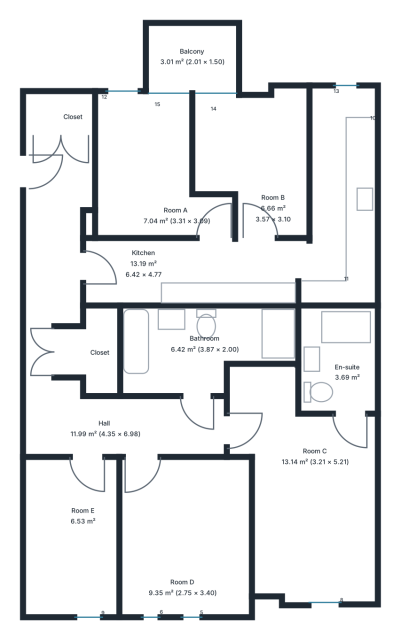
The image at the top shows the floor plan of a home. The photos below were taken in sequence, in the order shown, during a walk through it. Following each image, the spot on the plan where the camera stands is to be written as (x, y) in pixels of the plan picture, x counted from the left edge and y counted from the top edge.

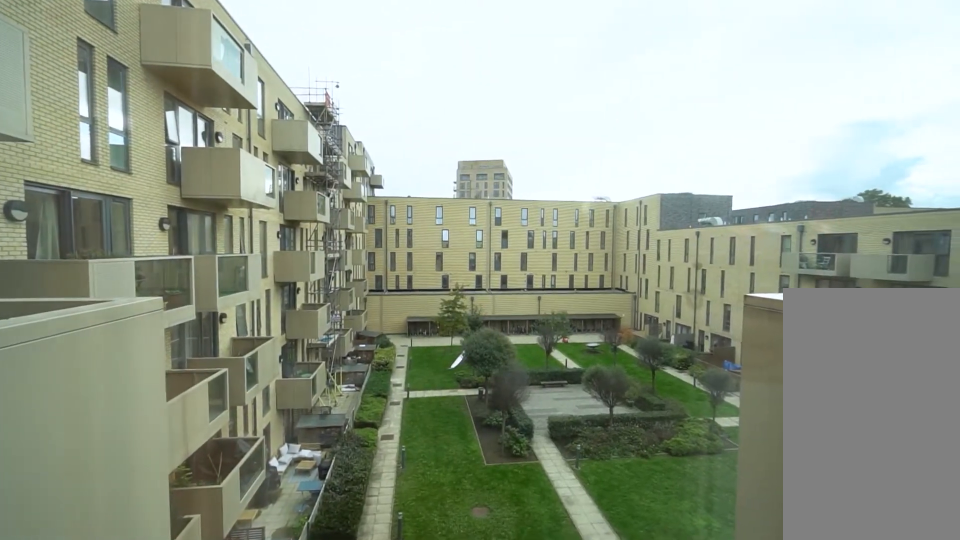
(332, 104)
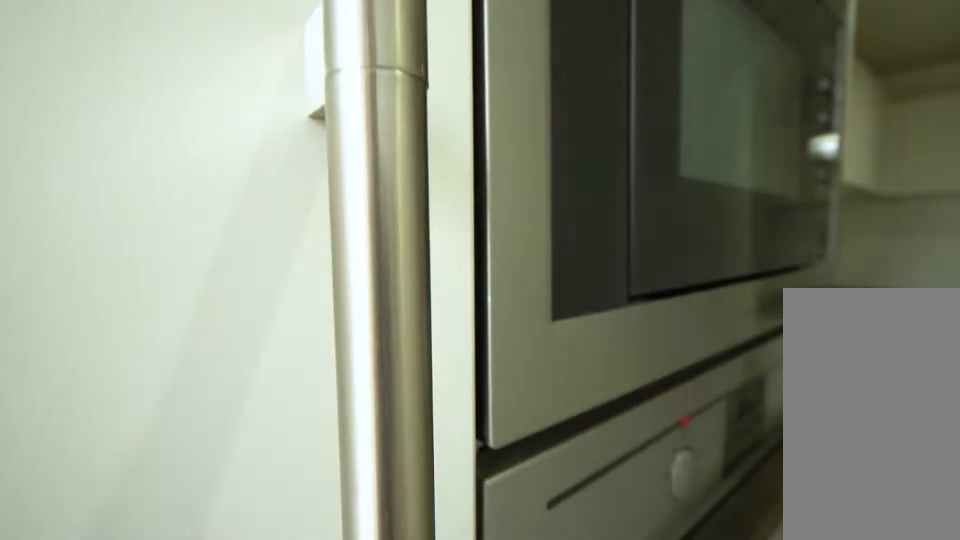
(332, 104)
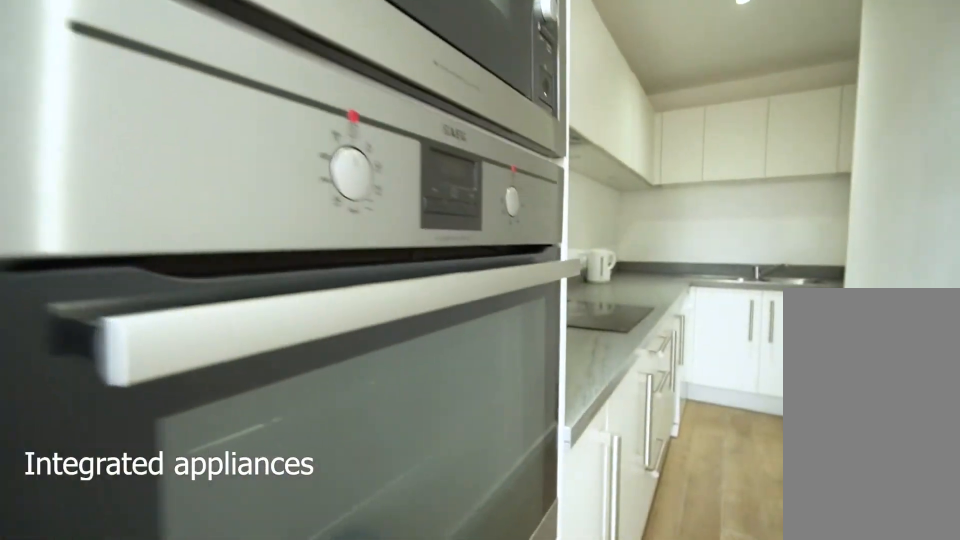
(332, 110)
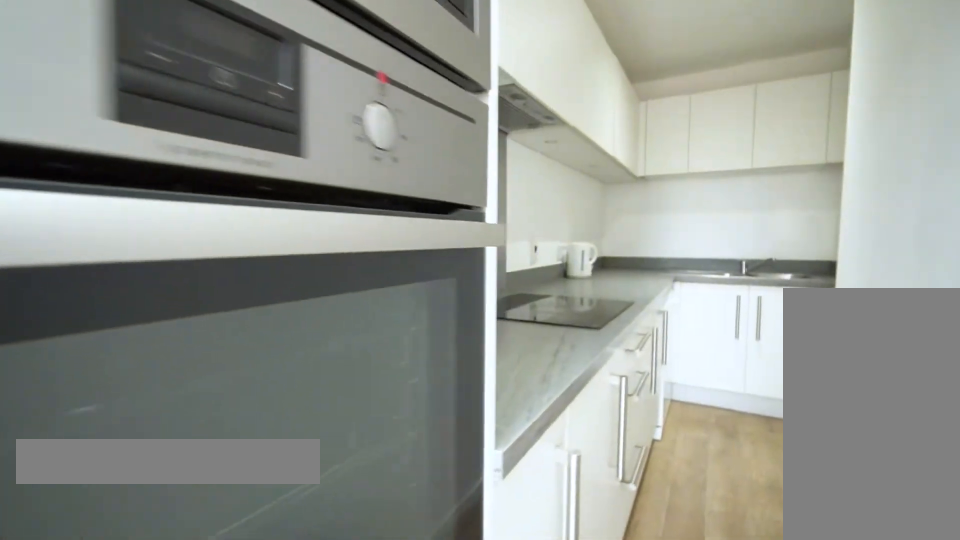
(332, 128)
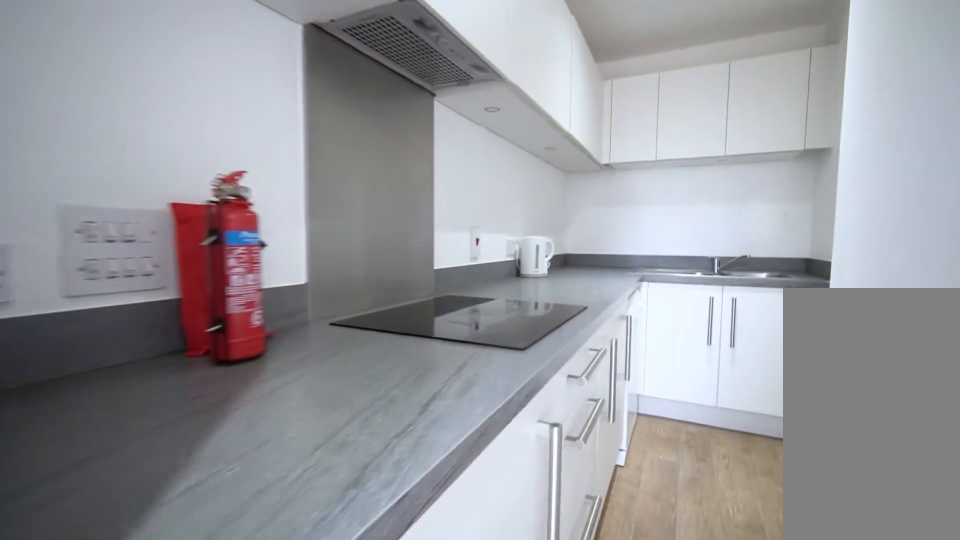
(332, 157)
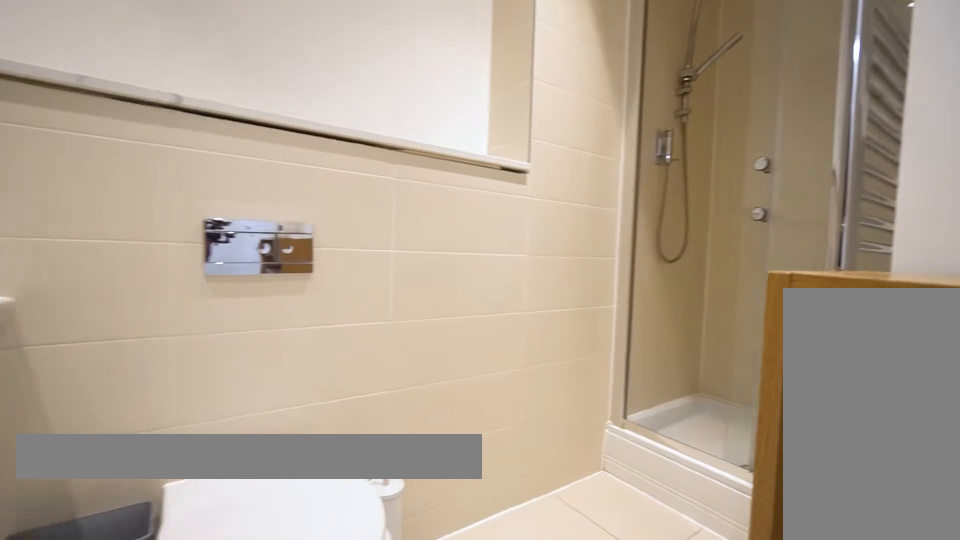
(190, 371)
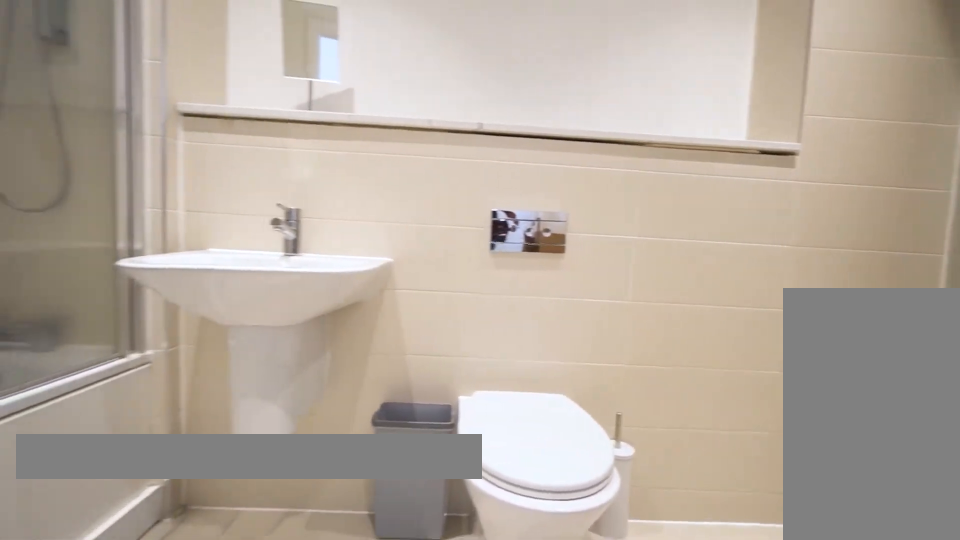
(190, 371)
